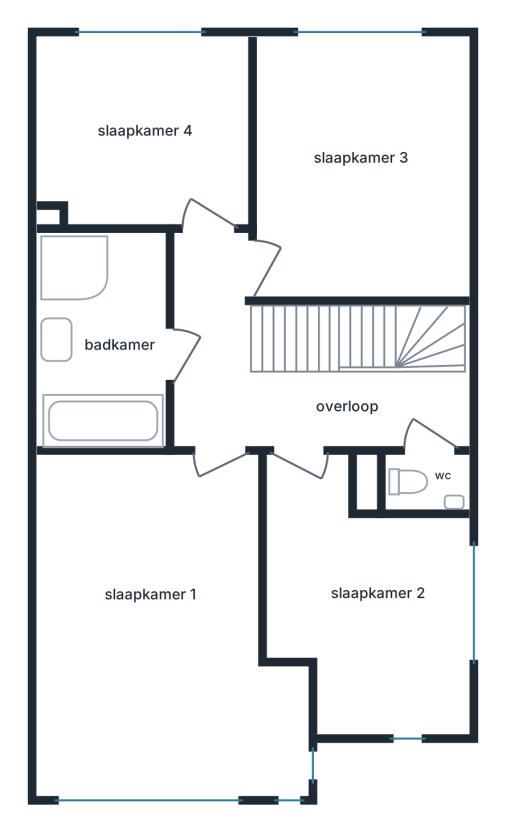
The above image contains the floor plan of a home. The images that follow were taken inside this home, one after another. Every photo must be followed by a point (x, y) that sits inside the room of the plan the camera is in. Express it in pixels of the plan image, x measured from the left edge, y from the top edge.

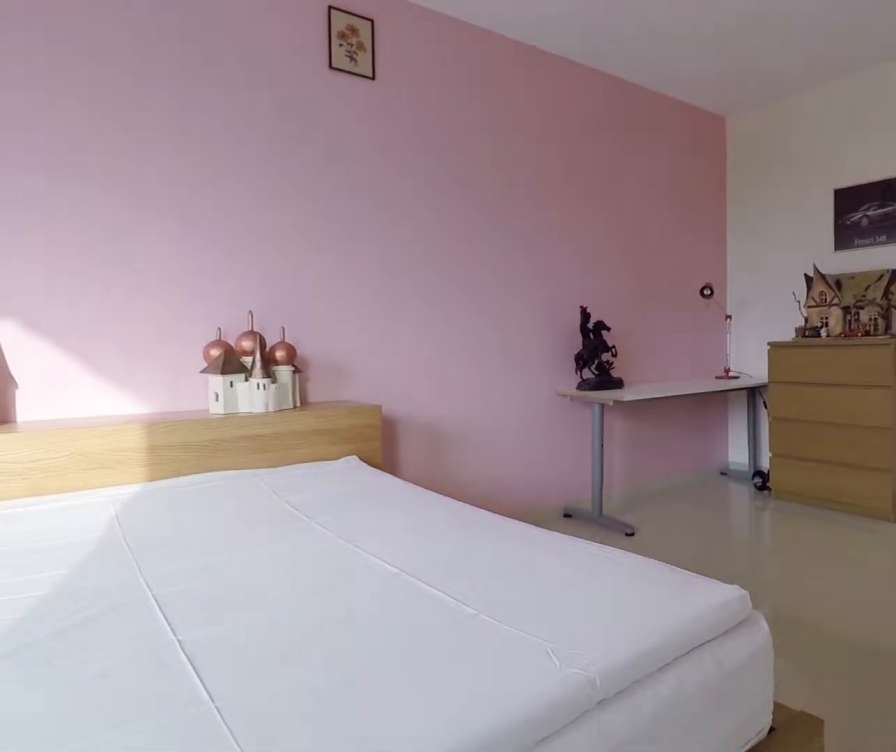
(174, 668)
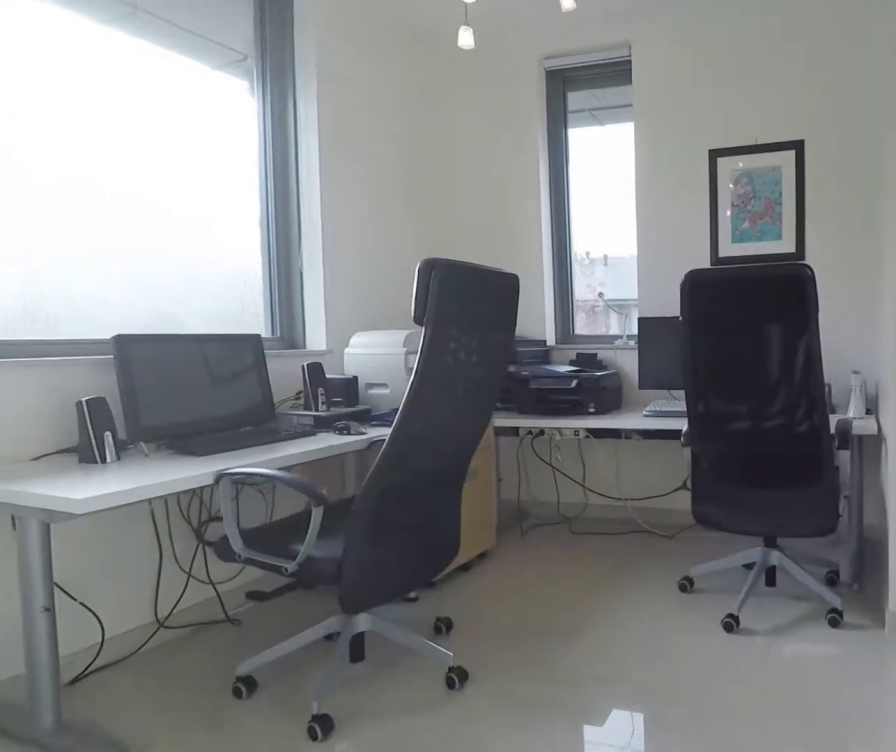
(368, 606)
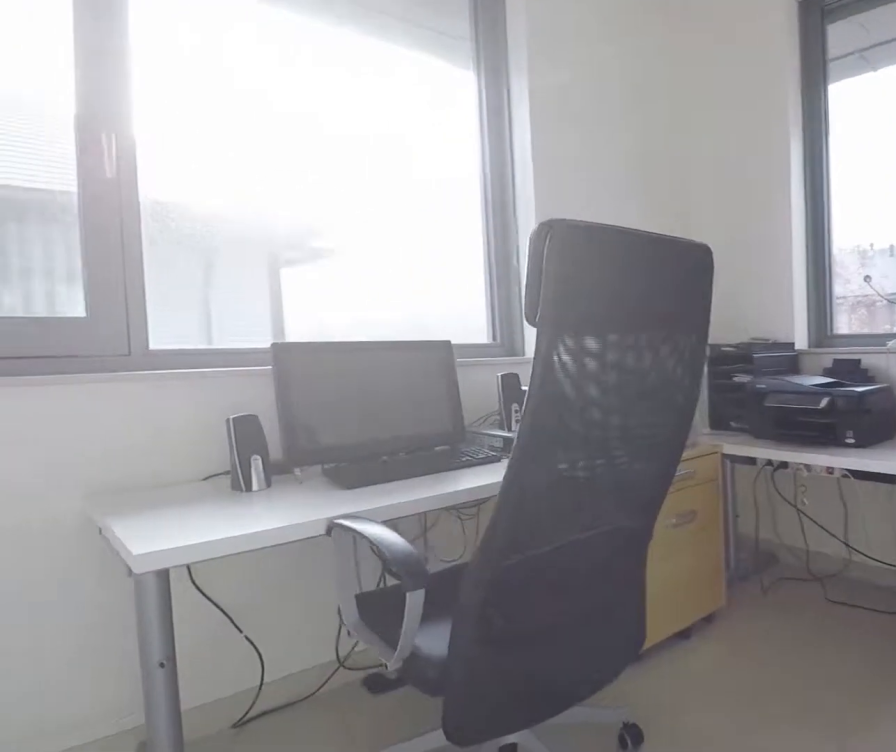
(368, 606)
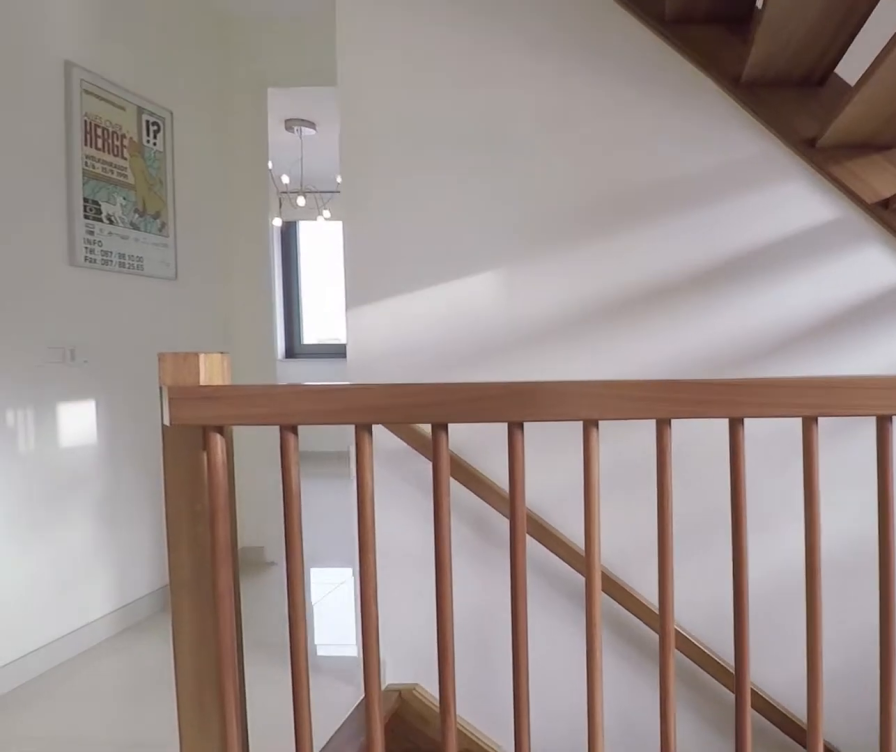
(390, 432)
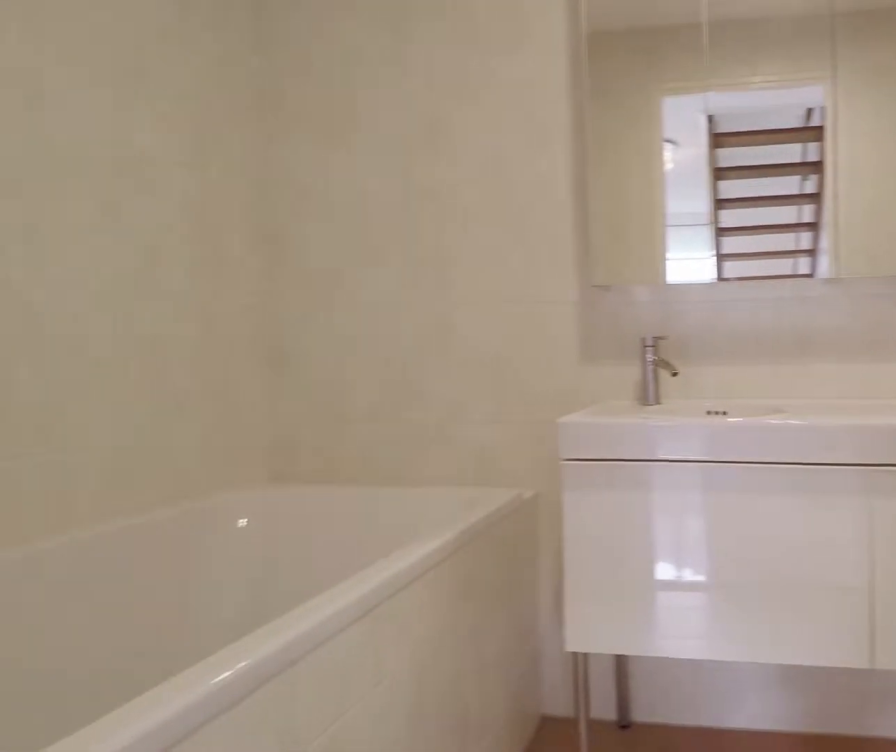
(50, 338)
